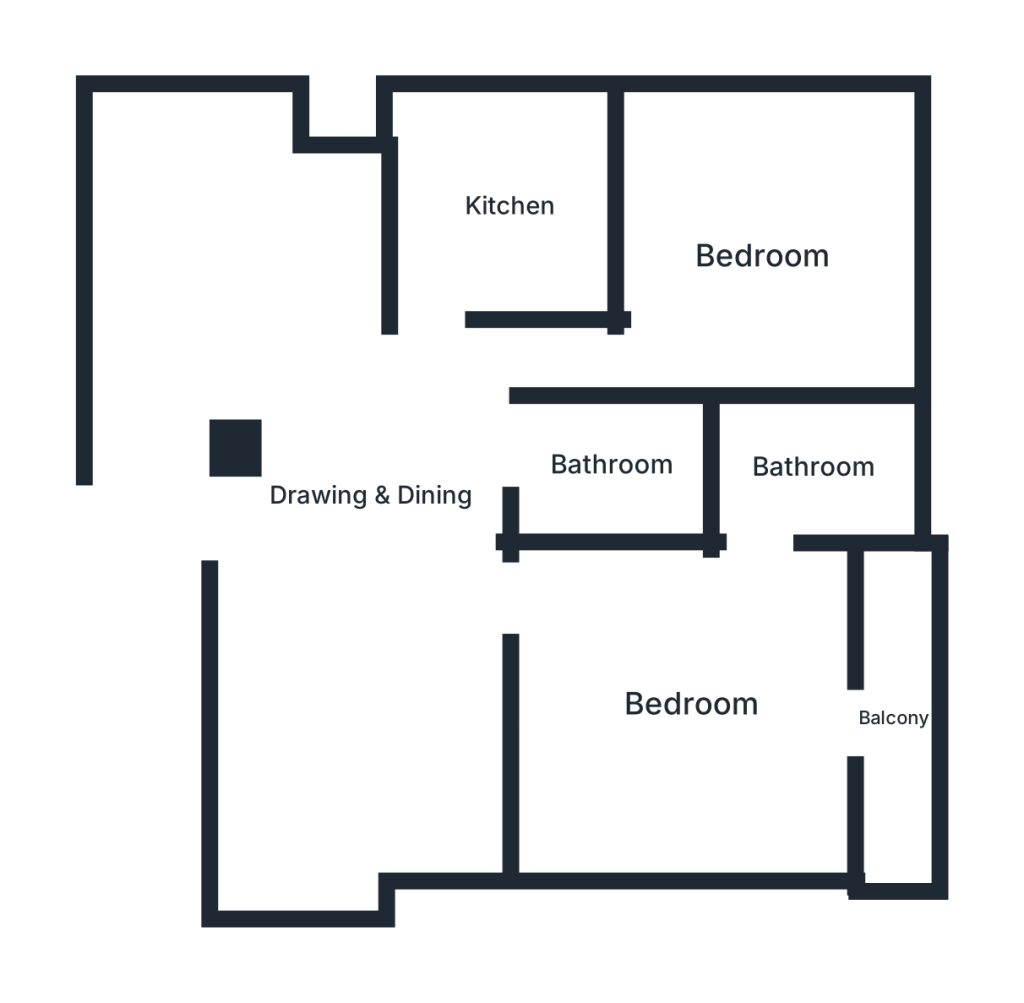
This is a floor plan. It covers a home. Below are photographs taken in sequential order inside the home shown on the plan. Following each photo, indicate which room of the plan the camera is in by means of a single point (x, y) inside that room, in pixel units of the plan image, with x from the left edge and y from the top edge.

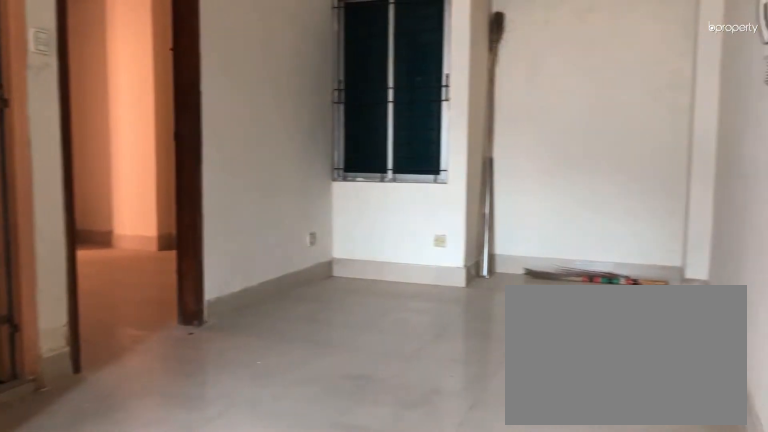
(368, 488)
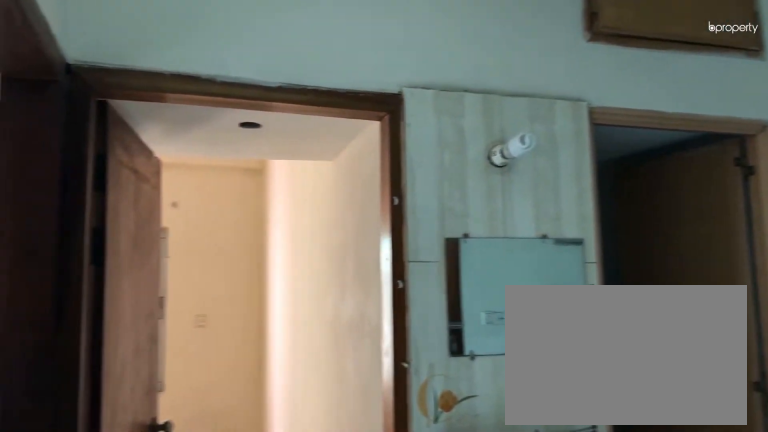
(369, 489)
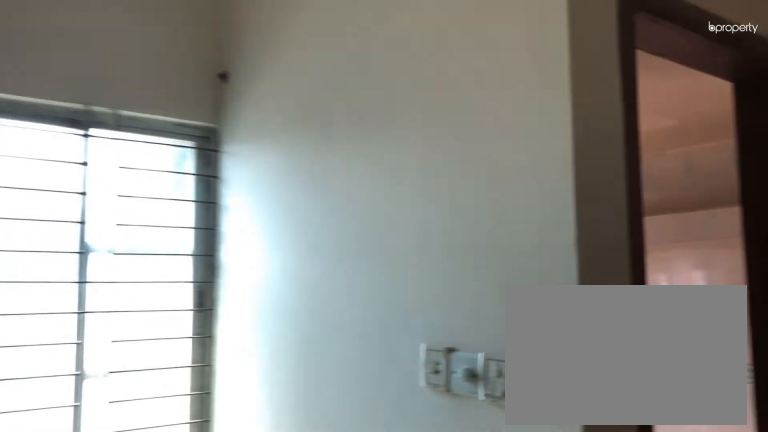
(369, 488)
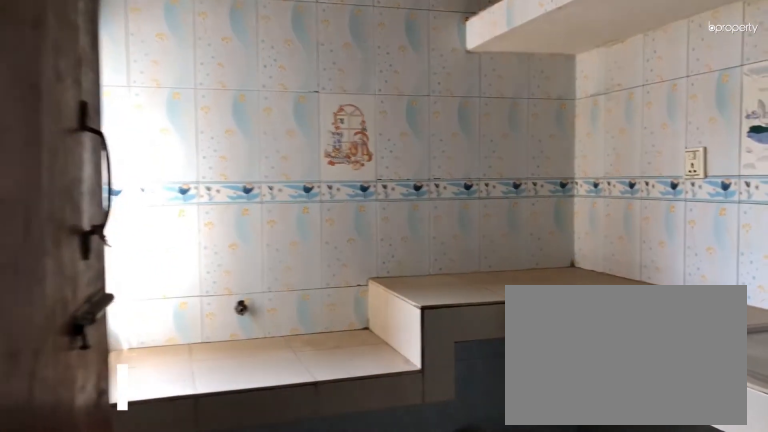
(508, 207)
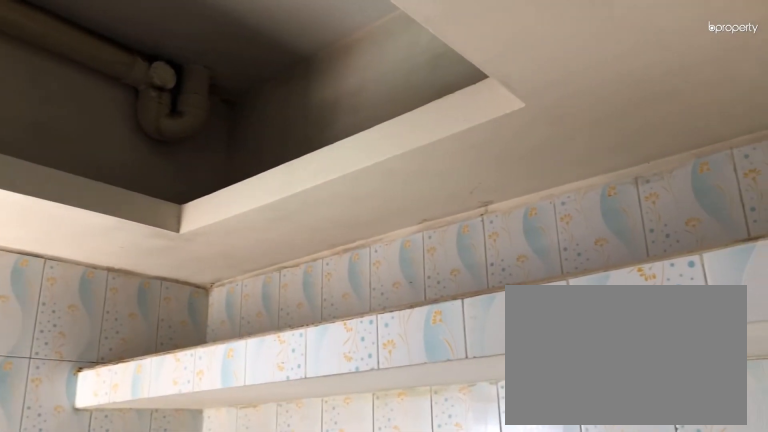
(508, 207)
